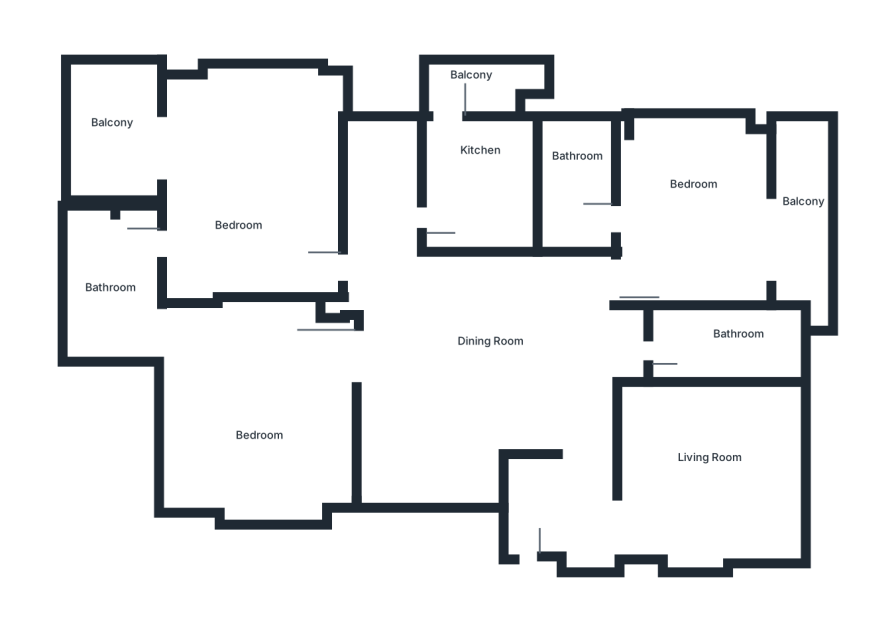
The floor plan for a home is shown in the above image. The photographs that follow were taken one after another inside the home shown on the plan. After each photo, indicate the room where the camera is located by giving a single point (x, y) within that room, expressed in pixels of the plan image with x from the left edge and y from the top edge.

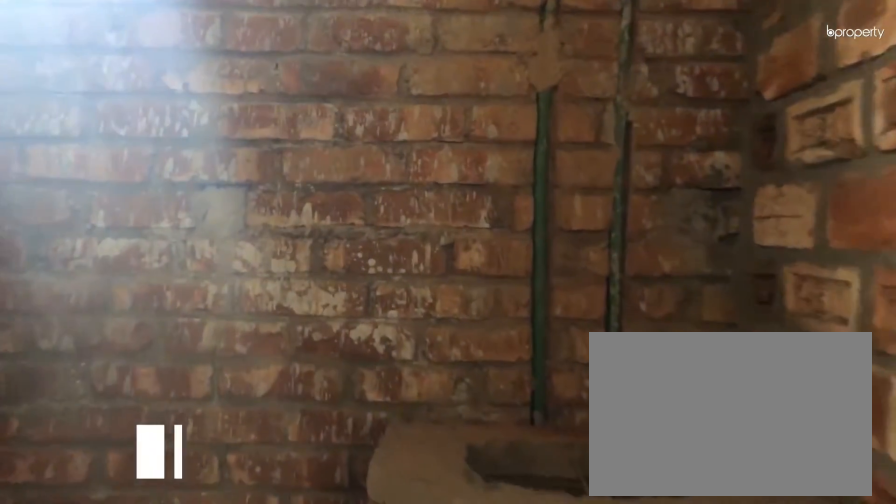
(103, 278)
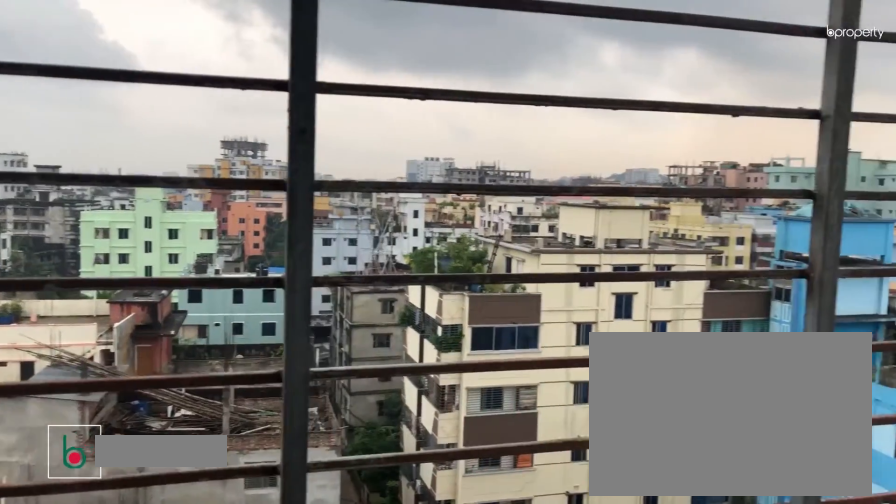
(111, 136)
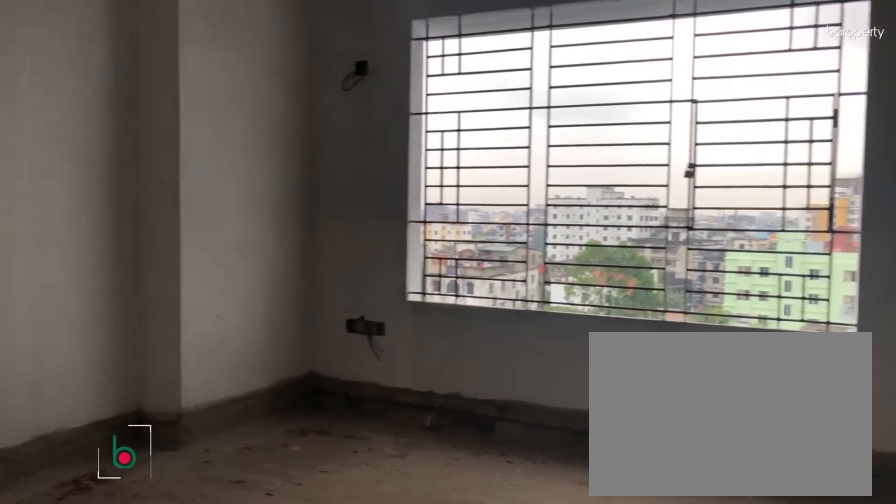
(250, 410)
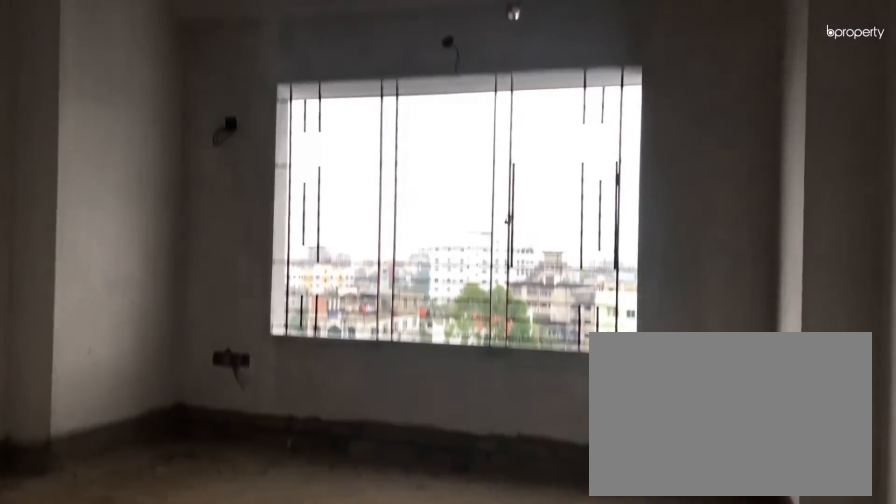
(250, 410)
